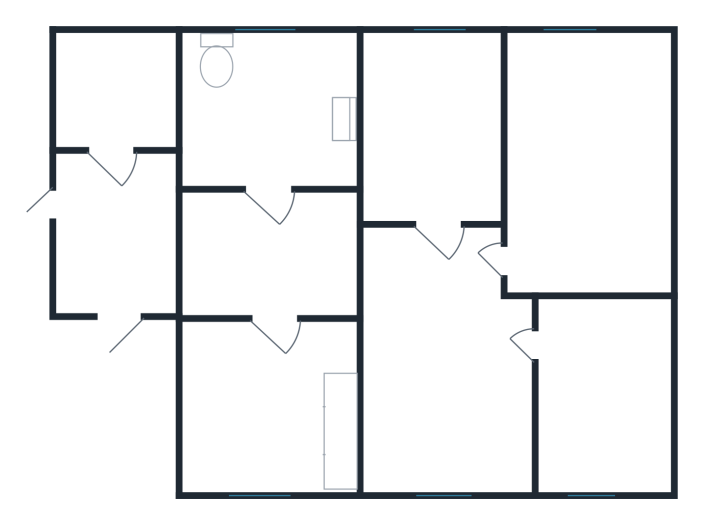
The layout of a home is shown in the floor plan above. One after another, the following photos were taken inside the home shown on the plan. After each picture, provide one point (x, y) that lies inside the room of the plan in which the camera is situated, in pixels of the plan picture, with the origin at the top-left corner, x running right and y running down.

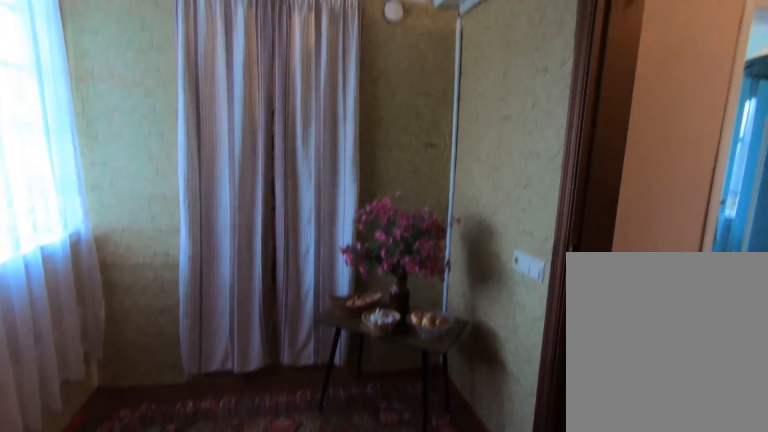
(115, 281)
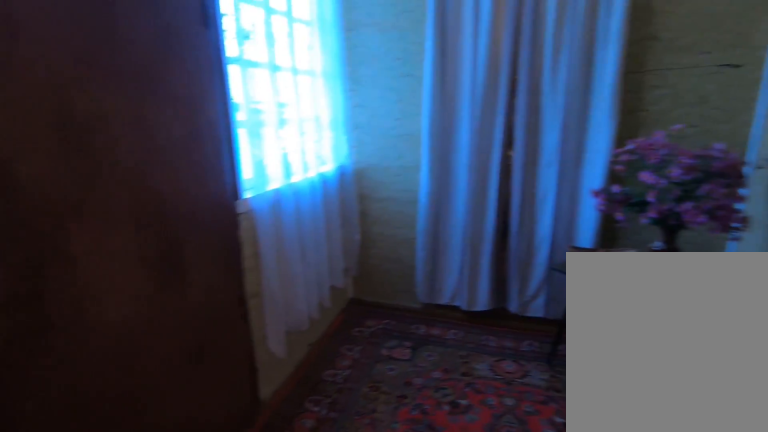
(115, 281)
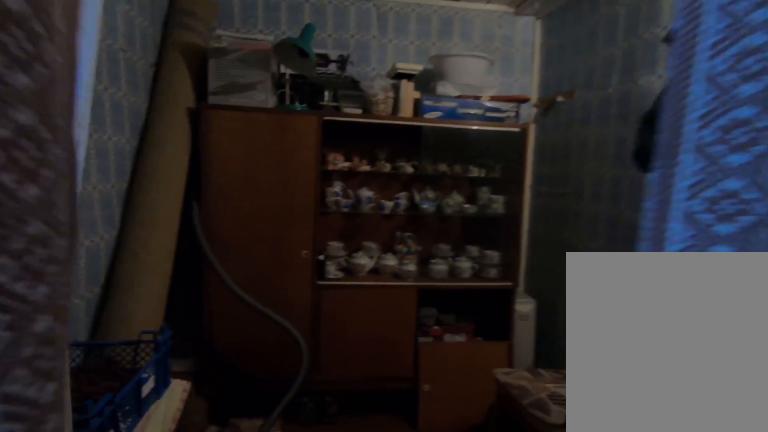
(112, 157)
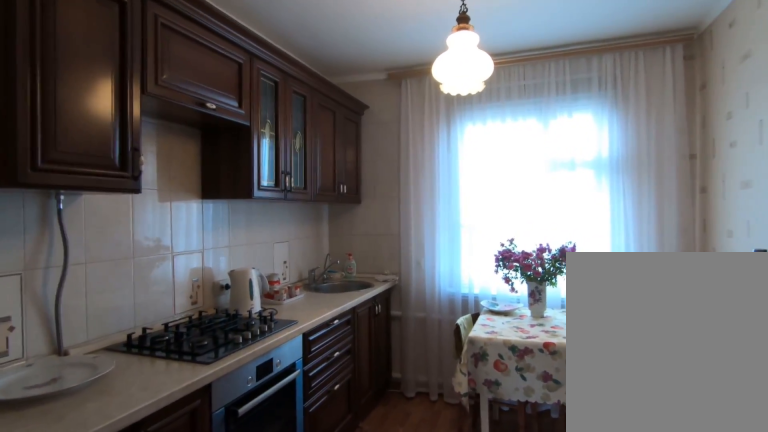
(280, 358)
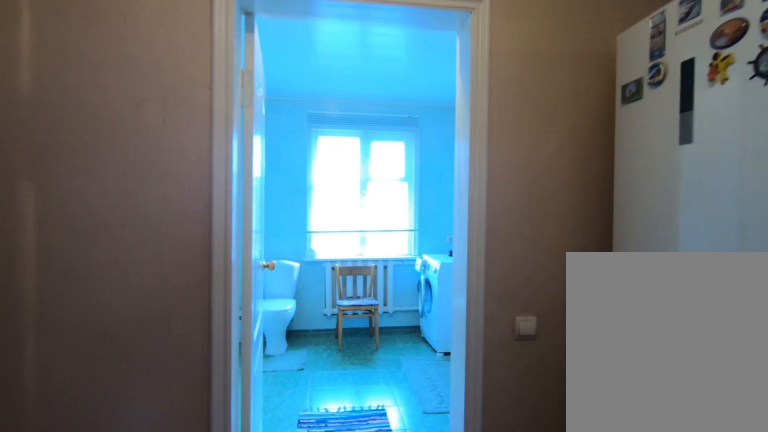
(277, 275)
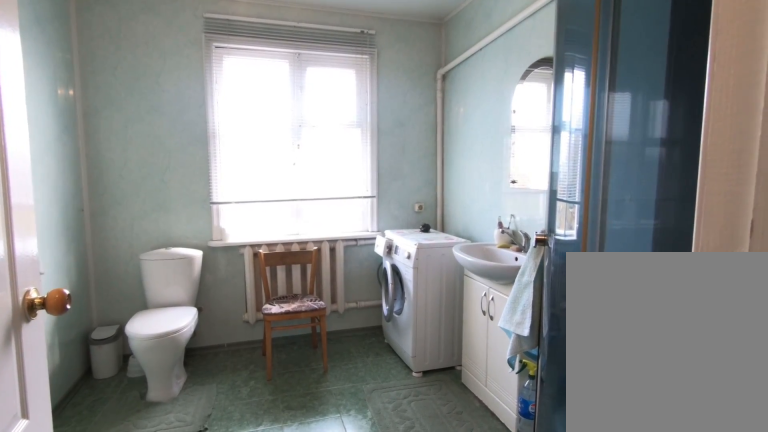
(271, 175)
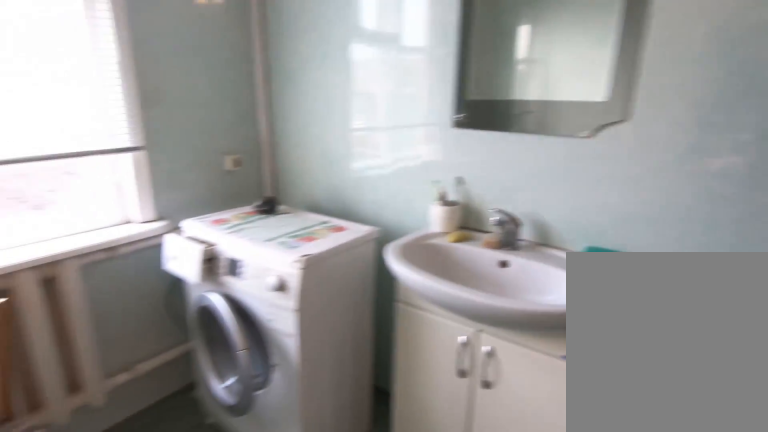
(271, 175)
